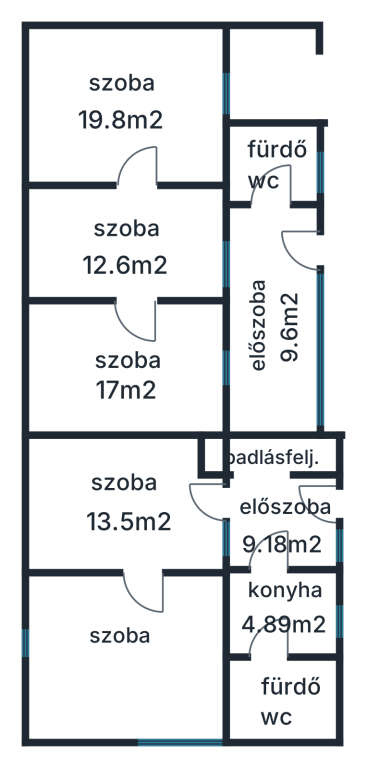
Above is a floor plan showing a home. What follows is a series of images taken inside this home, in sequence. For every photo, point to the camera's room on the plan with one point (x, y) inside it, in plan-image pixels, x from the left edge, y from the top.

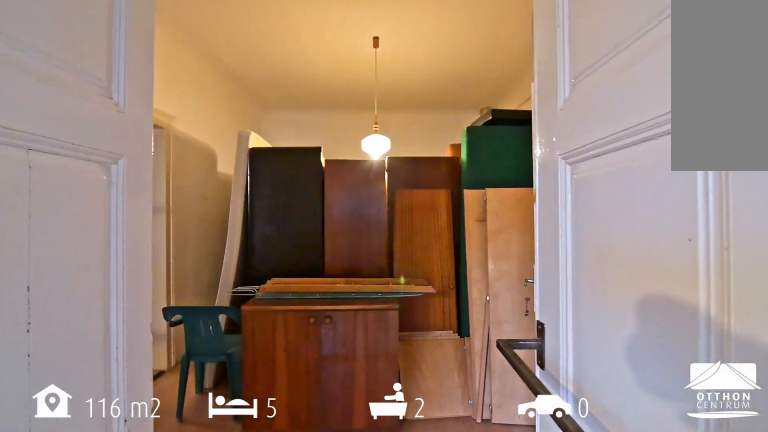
(158, 519)
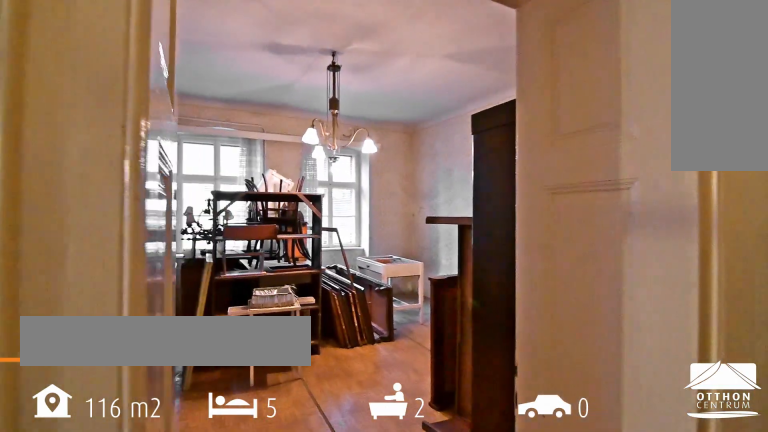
(131, 663)
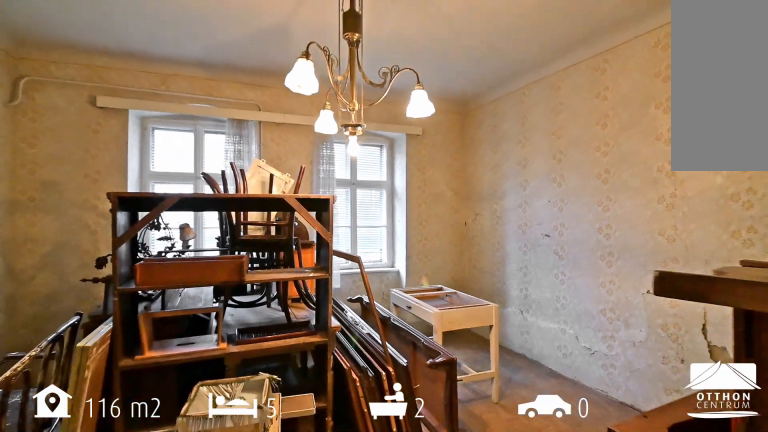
(131, 663)
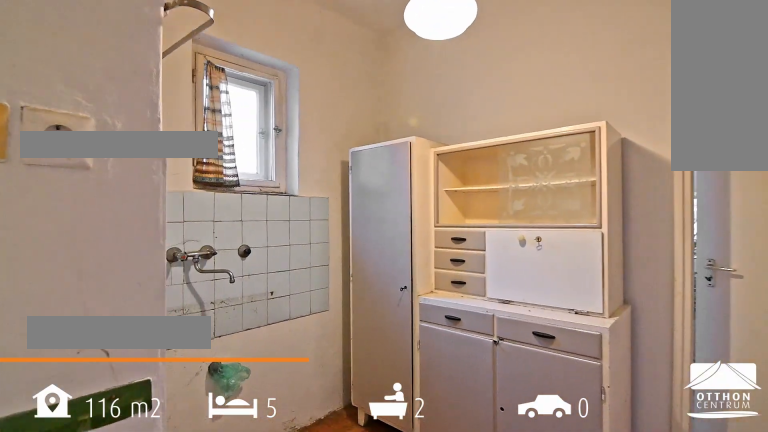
(292, 618)
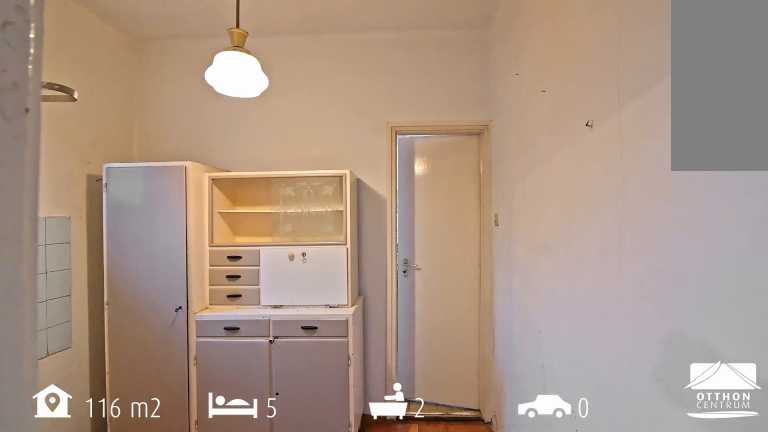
(292, 618)
